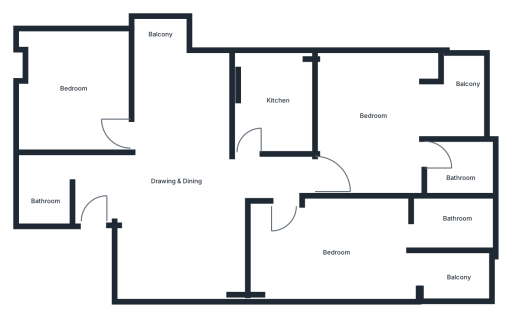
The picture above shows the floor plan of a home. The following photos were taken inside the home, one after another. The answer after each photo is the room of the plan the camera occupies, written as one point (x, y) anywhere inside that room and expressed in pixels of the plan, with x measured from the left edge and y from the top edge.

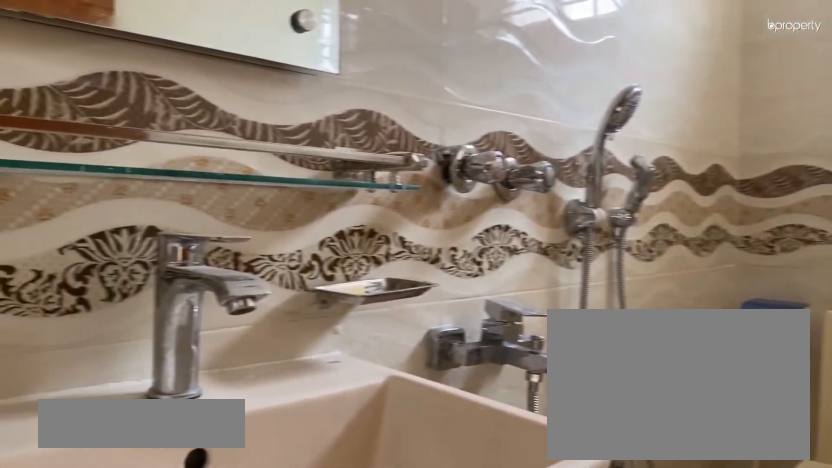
(445, 224)
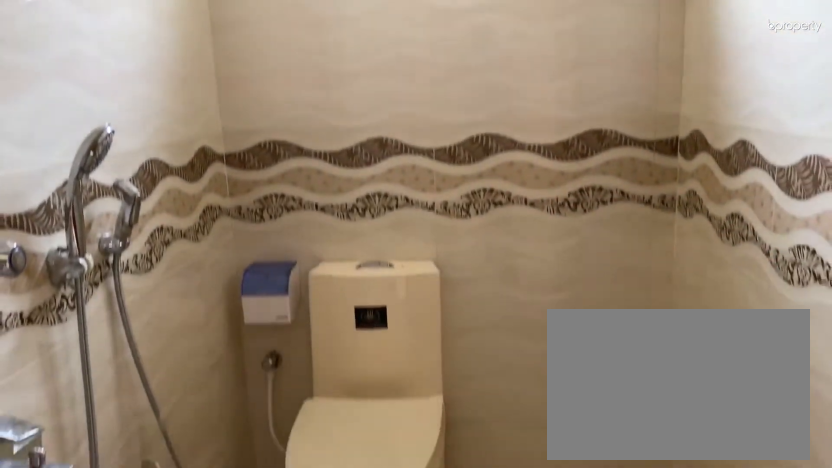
(445, 224)
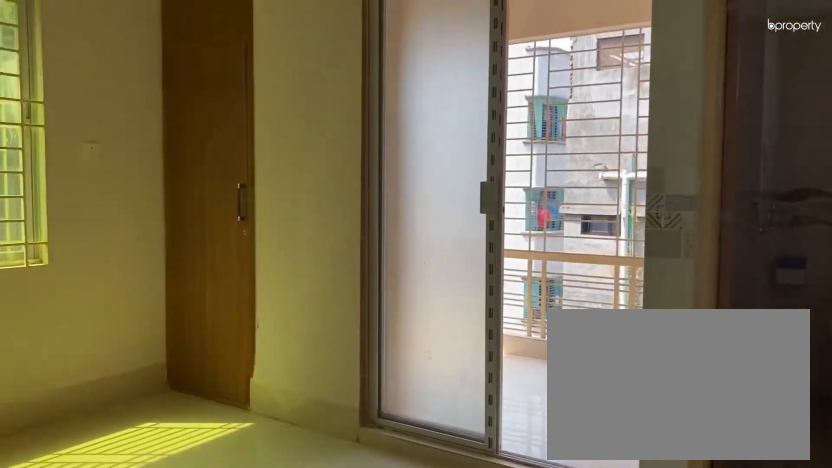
(382, 130)
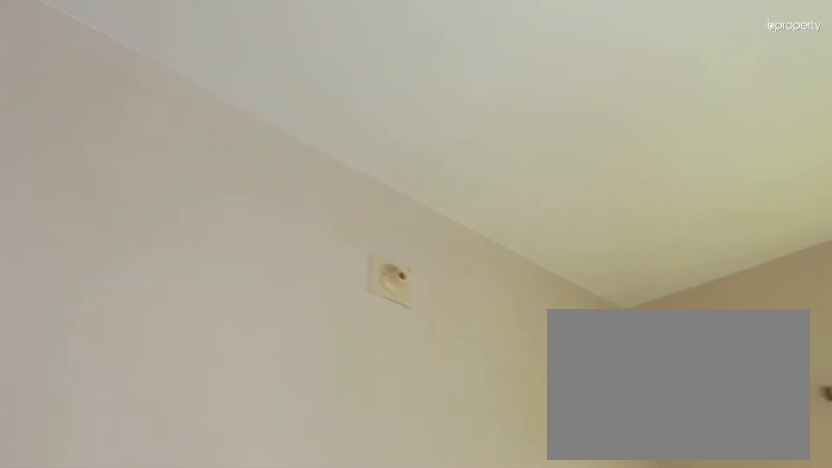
(382, 130)
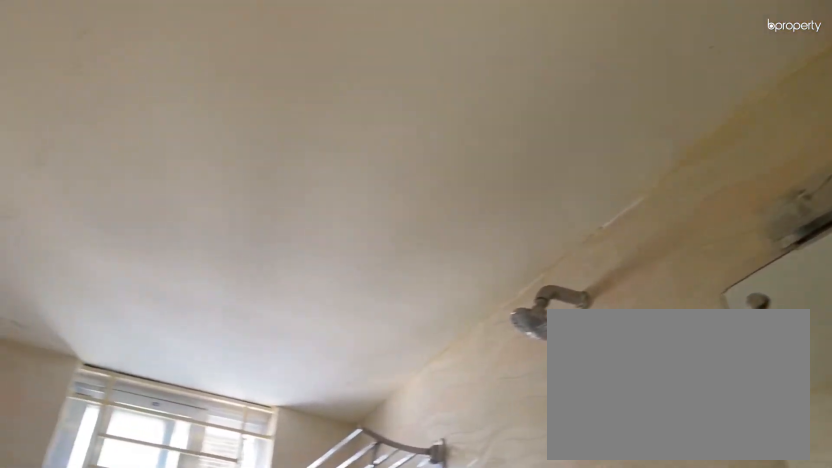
(457, 168)
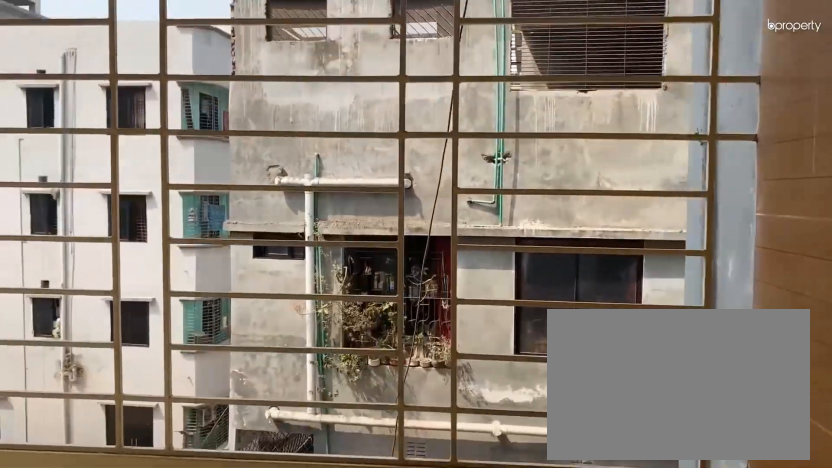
(463, 99)
